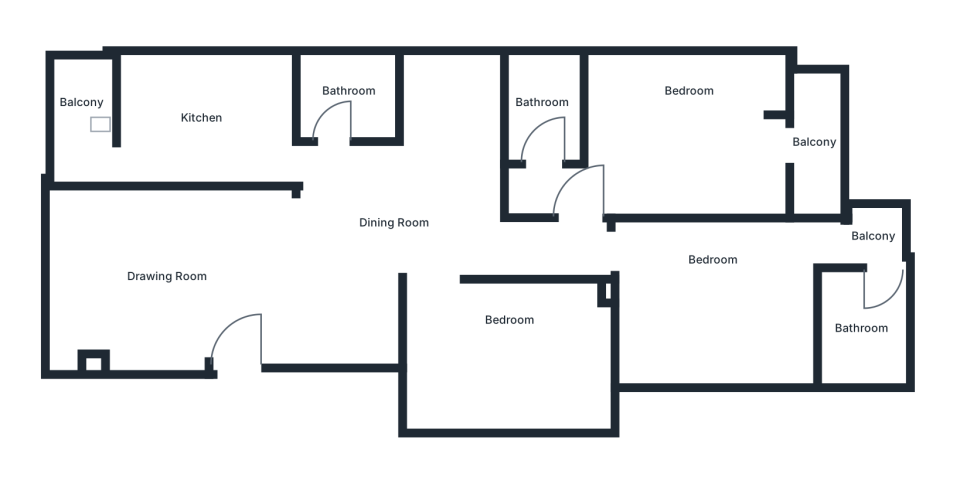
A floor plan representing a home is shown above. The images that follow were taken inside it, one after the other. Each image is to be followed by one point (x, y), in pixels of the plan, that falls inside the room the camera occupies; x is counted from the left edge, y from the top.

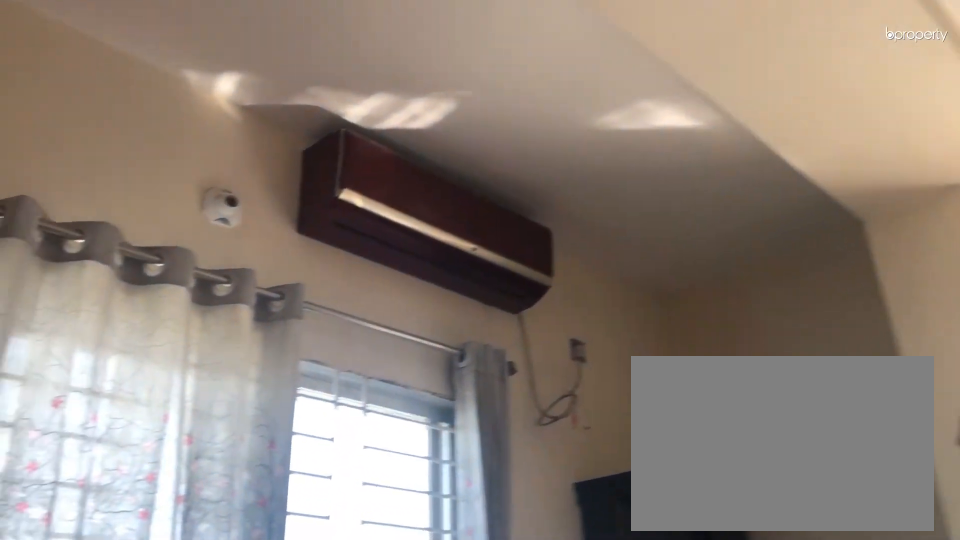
(688, 147)
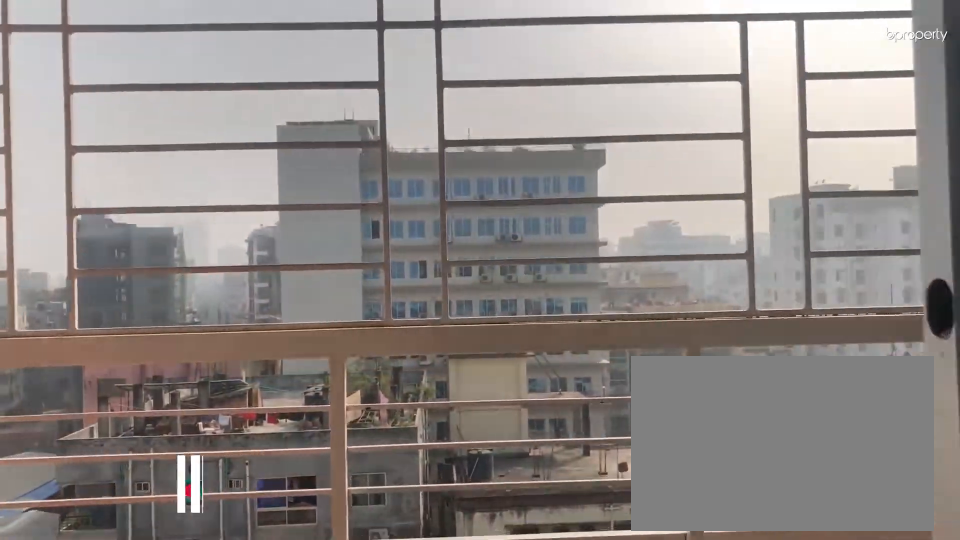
(814, 143)
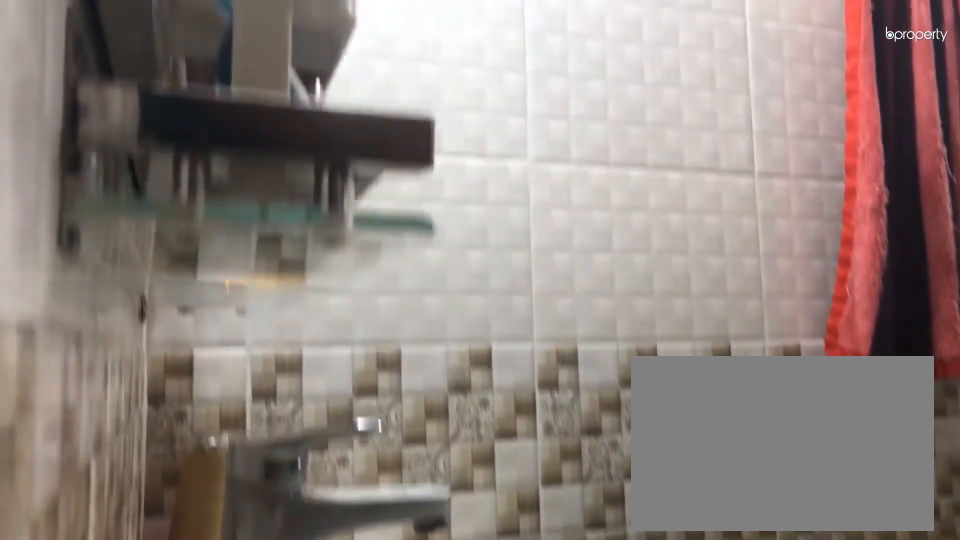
(540, 105)
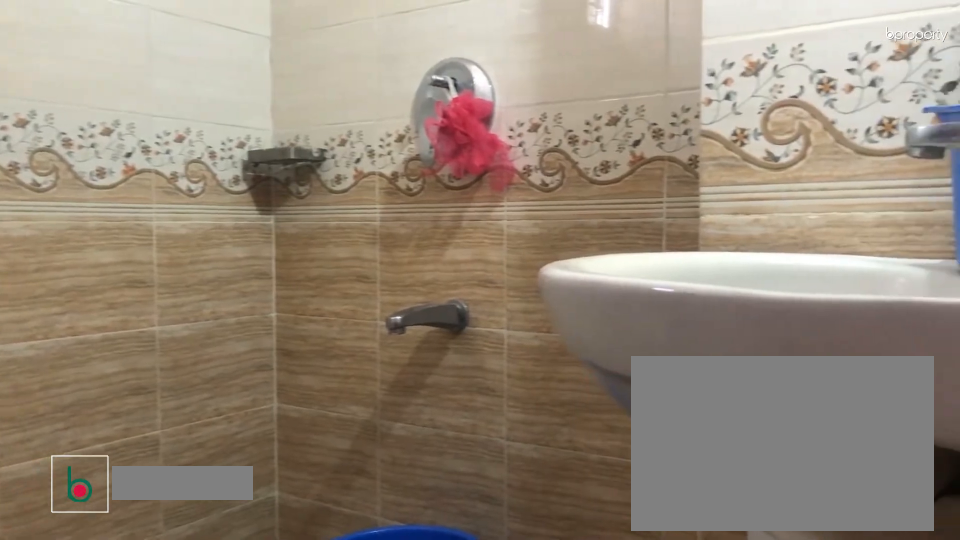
(350, 94)
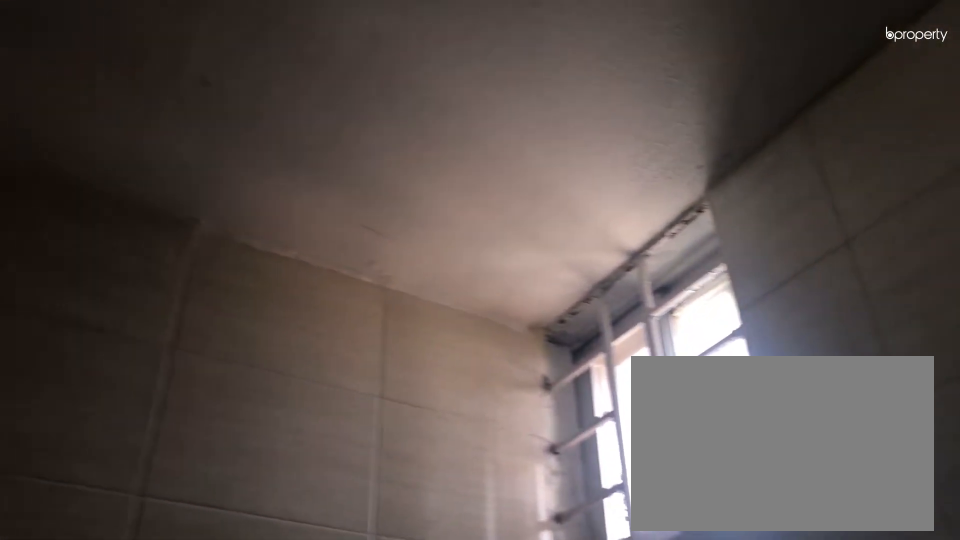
(350, 94)
